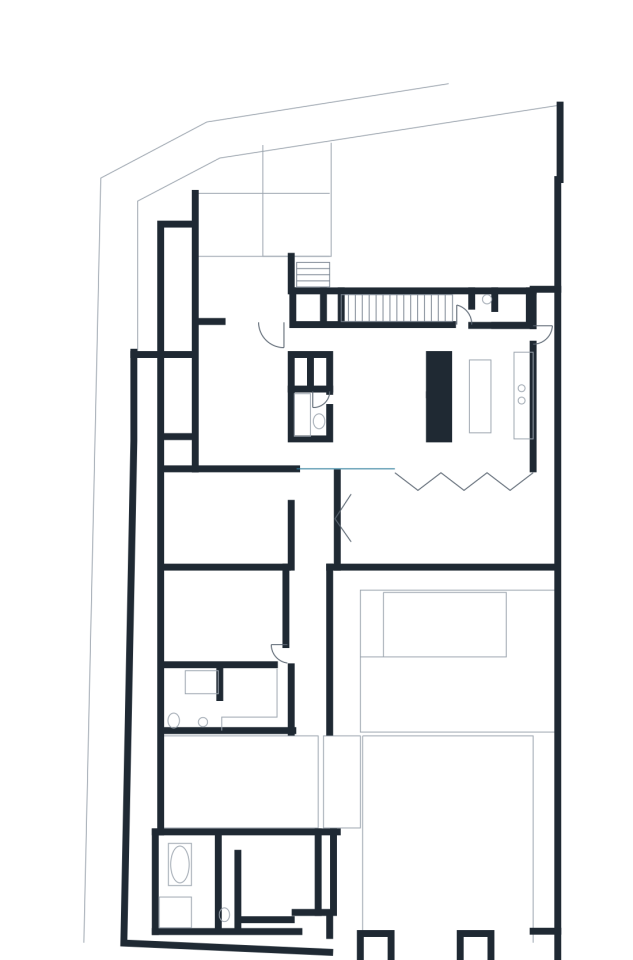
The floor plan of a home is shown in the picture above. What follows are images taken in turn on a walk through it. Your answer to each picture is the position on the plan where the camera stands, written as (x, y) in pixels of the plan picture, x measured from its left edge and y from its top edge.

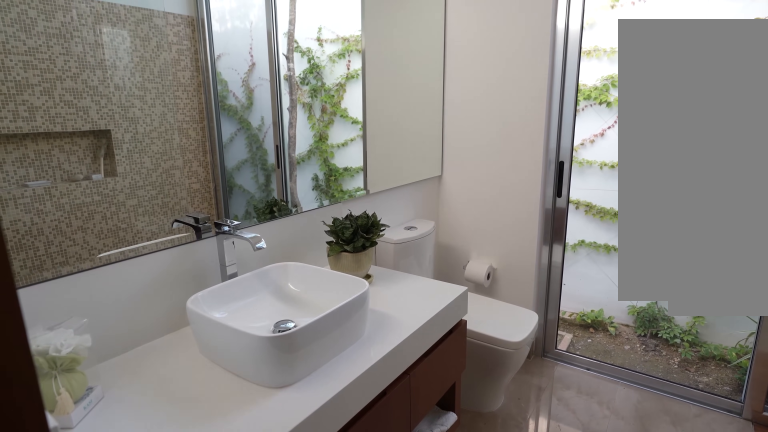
(209, 702)
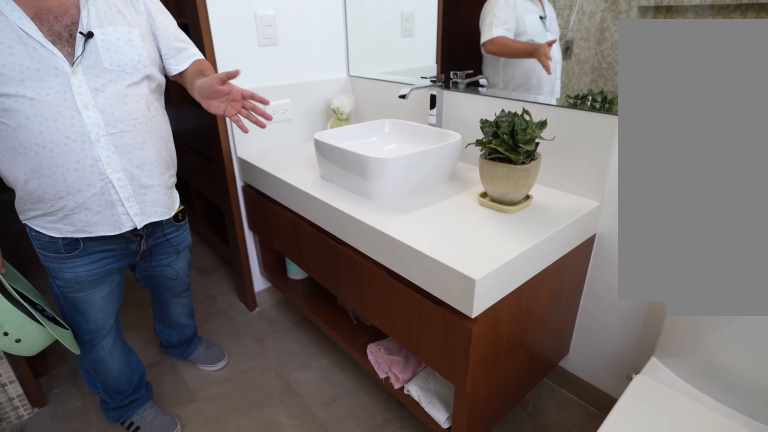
(188, 707)
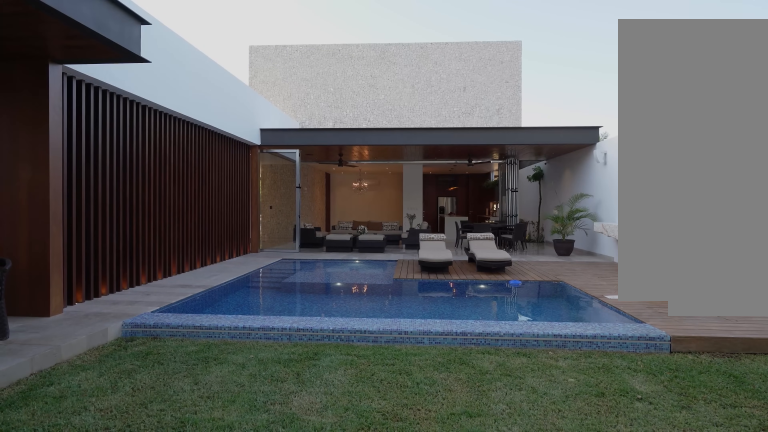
(438, 823)
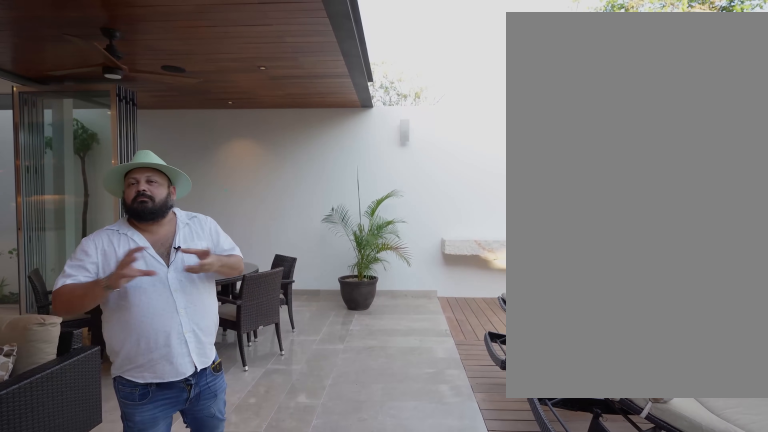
(443, 561)
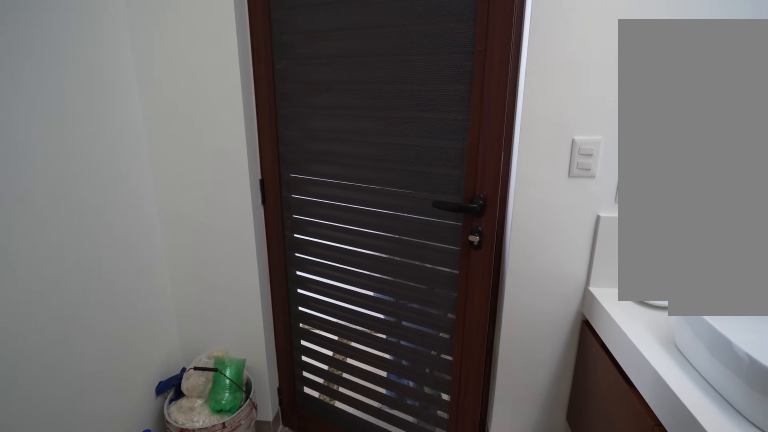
(495, 944)
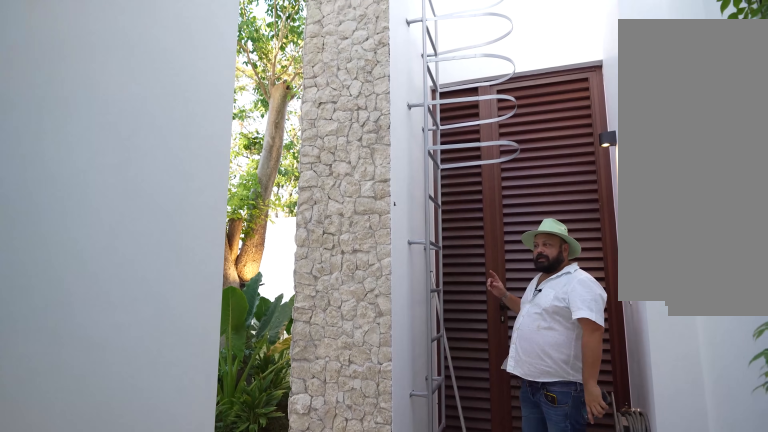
(334, 947)
